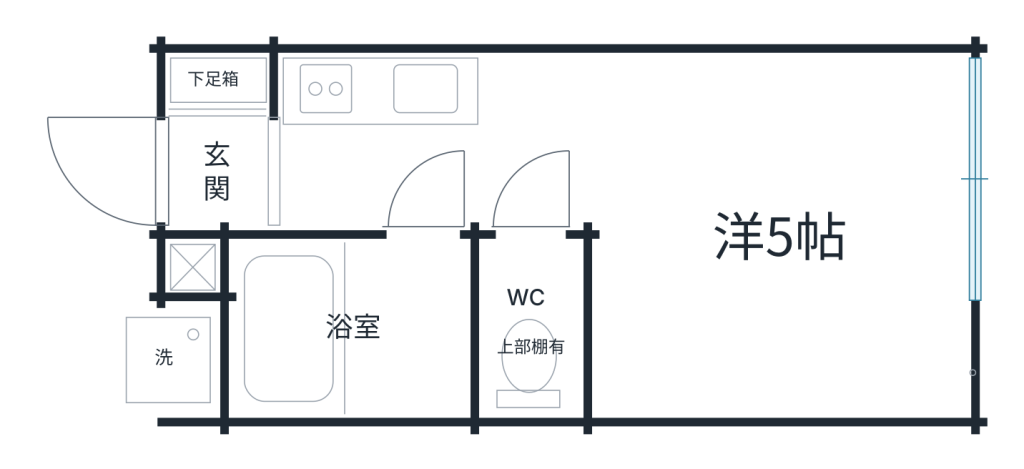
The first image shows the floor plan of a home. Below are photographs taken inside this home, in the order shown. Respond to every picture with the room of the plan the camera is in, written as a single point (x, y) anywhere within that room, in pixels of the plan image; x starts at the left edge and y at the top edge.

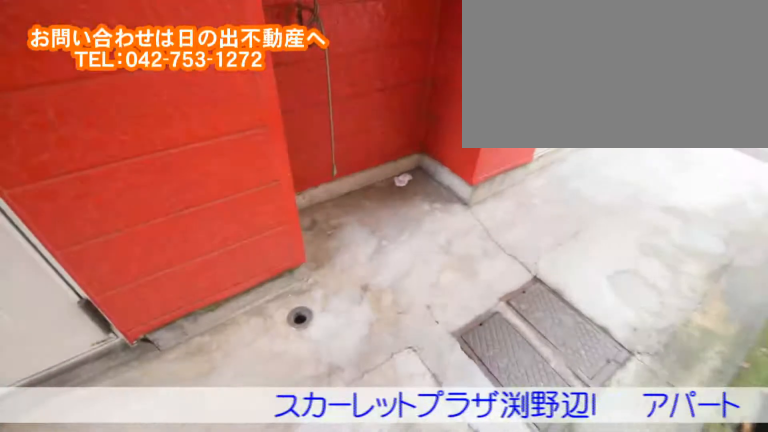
(128, 370)
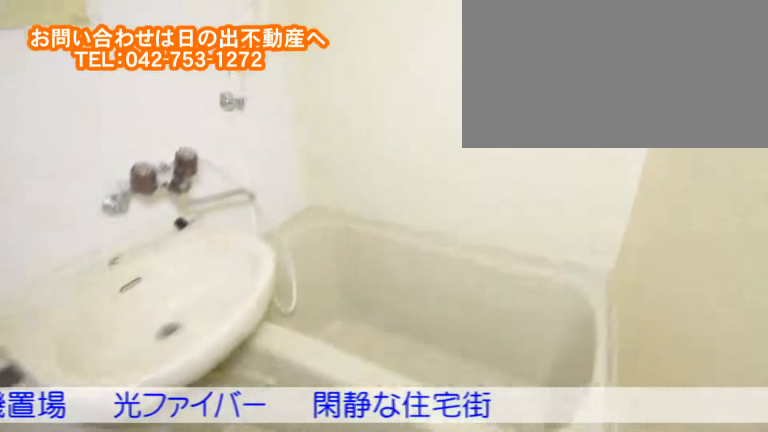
(408, 312)
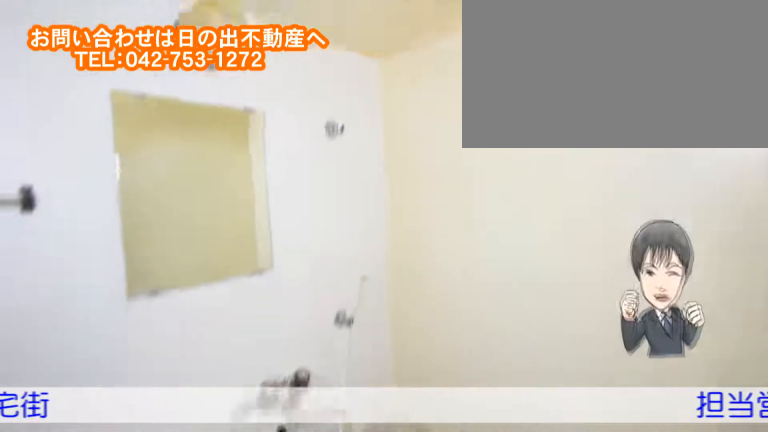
(407, 311)
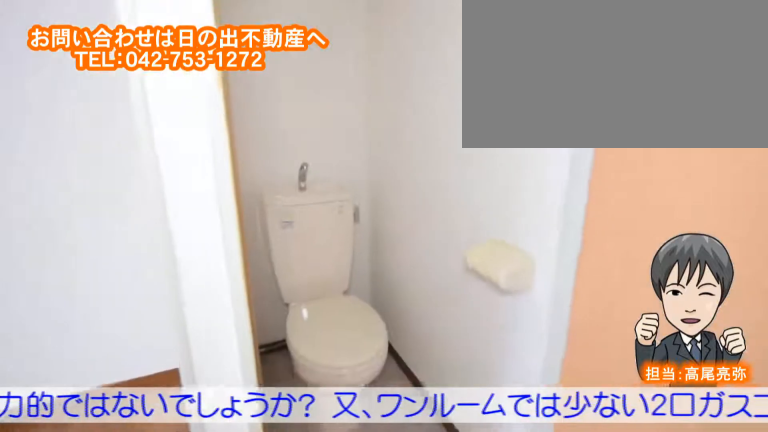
(531, 329)
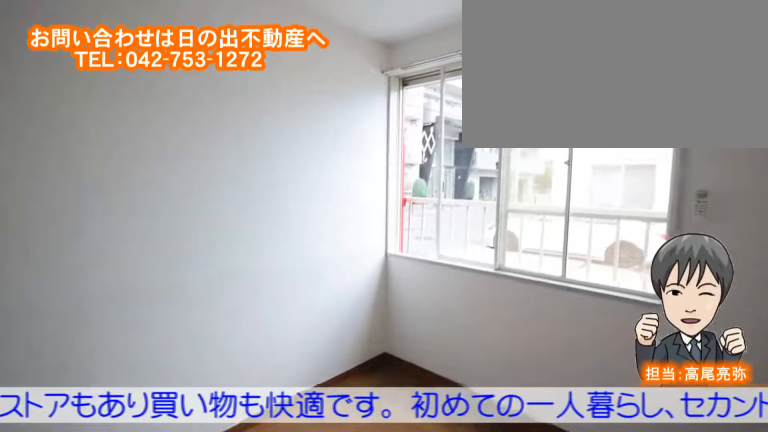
(792, 284)
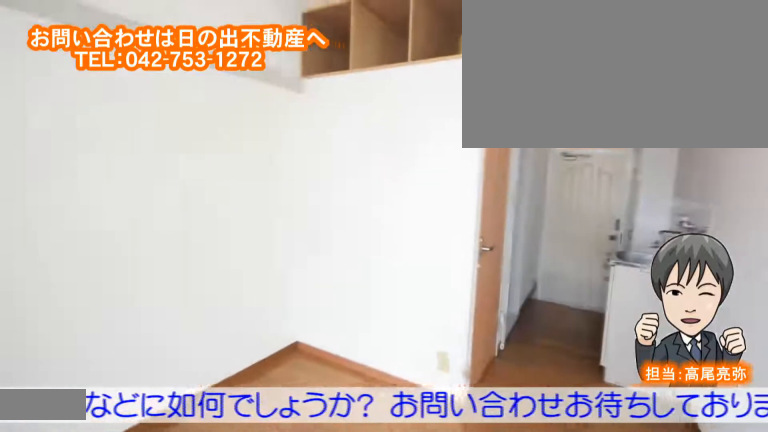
(792, 284)
